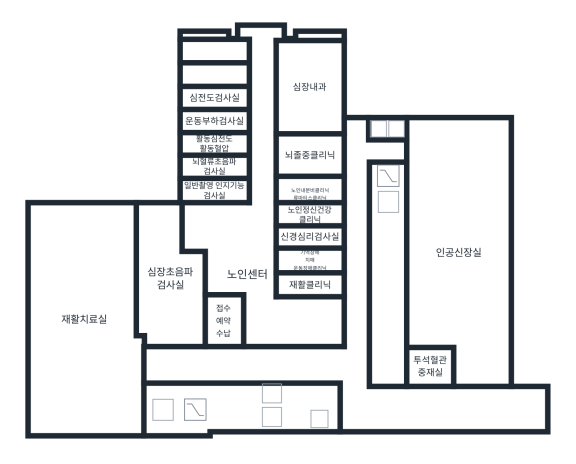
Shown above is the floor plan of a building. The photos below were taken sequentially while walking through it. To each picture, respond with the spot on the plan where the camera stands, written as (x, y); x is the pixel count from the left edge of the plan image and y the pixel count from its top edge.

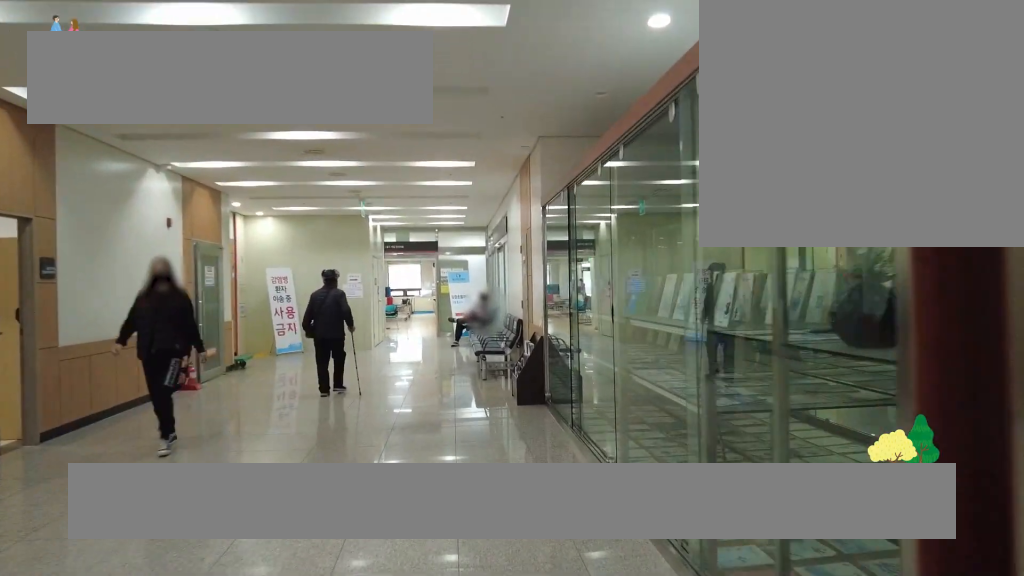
(268, 385)
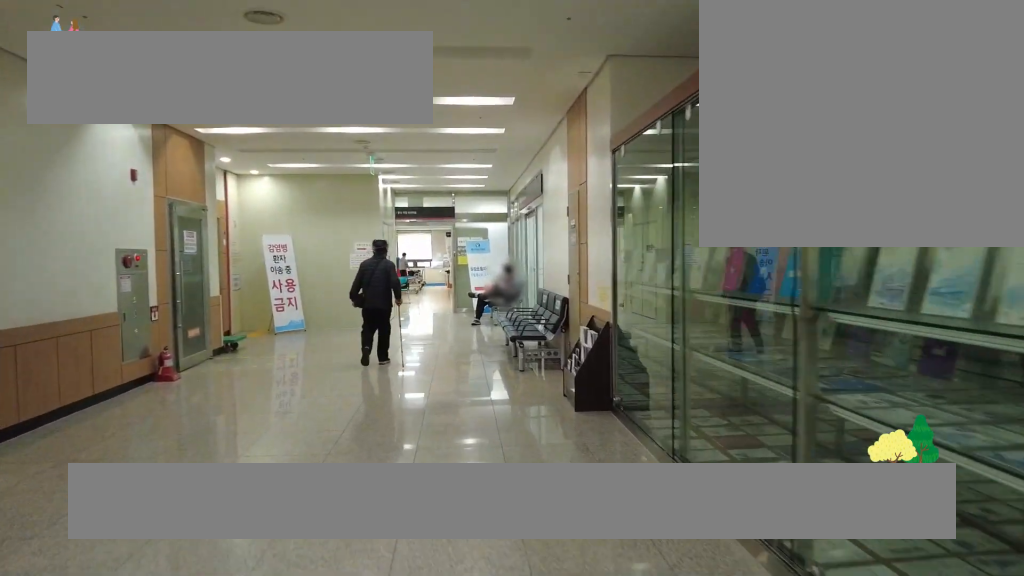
(273, 392)
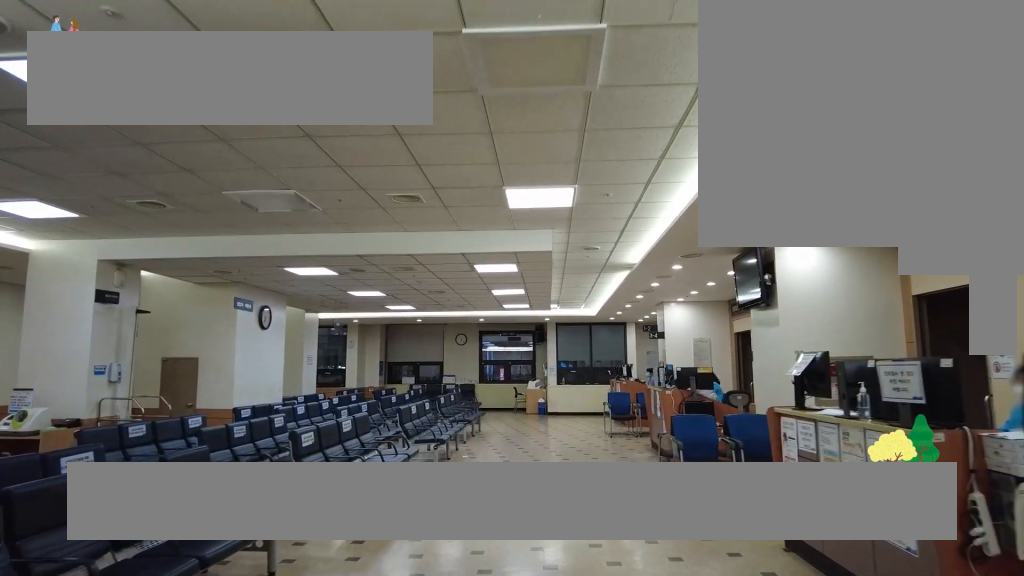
(272, 204)
